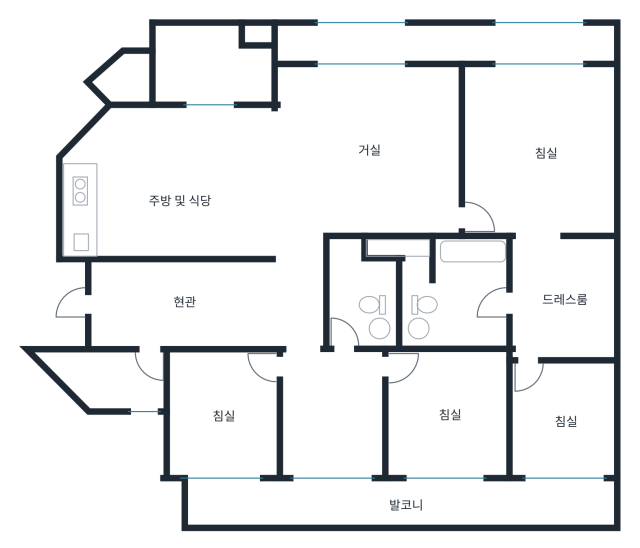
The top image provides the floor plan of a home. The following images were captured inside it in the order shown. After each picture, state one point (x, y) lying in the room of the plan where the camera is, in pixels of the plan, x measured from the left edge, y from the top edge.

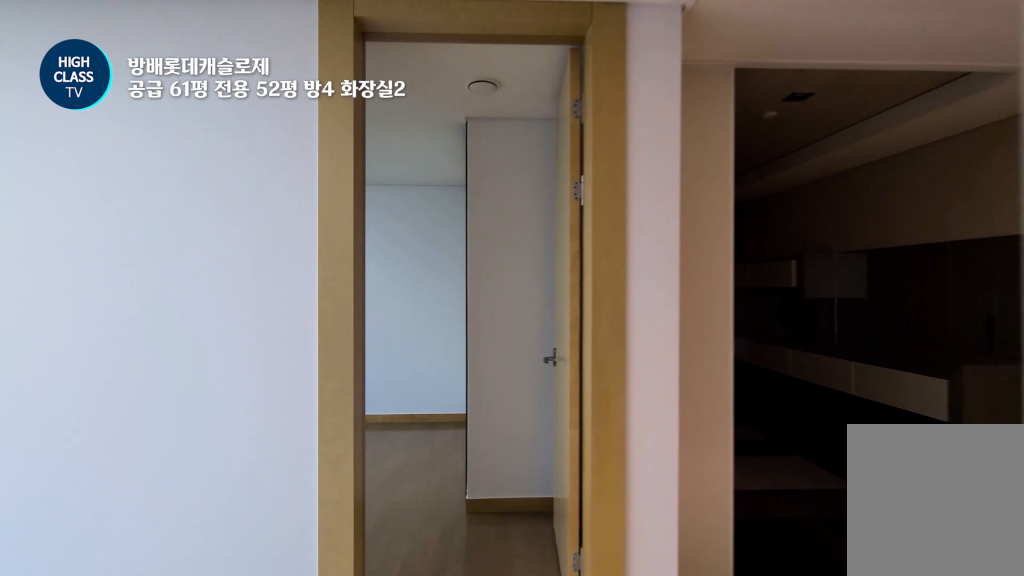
(332, 424)
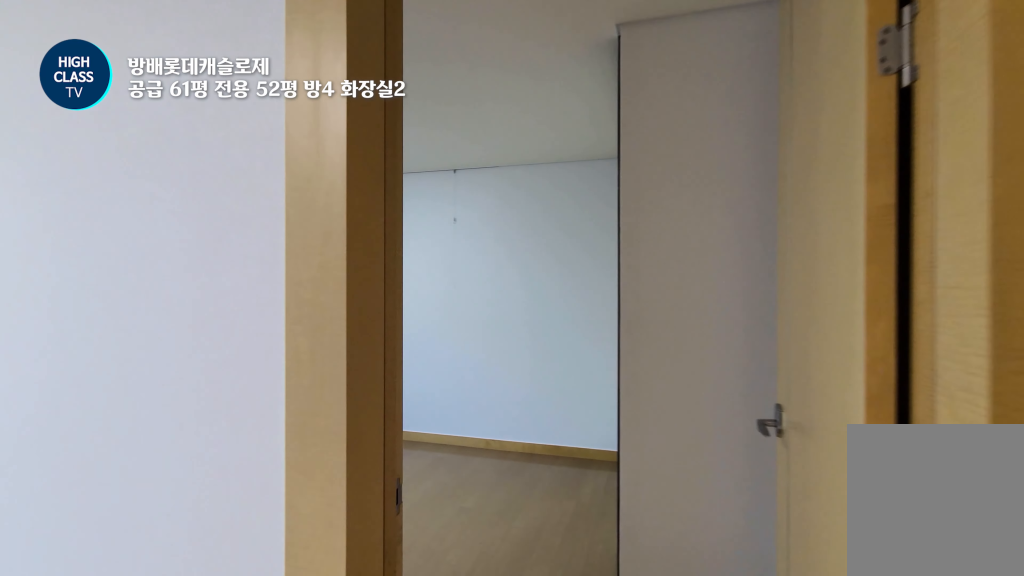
(332, 424)
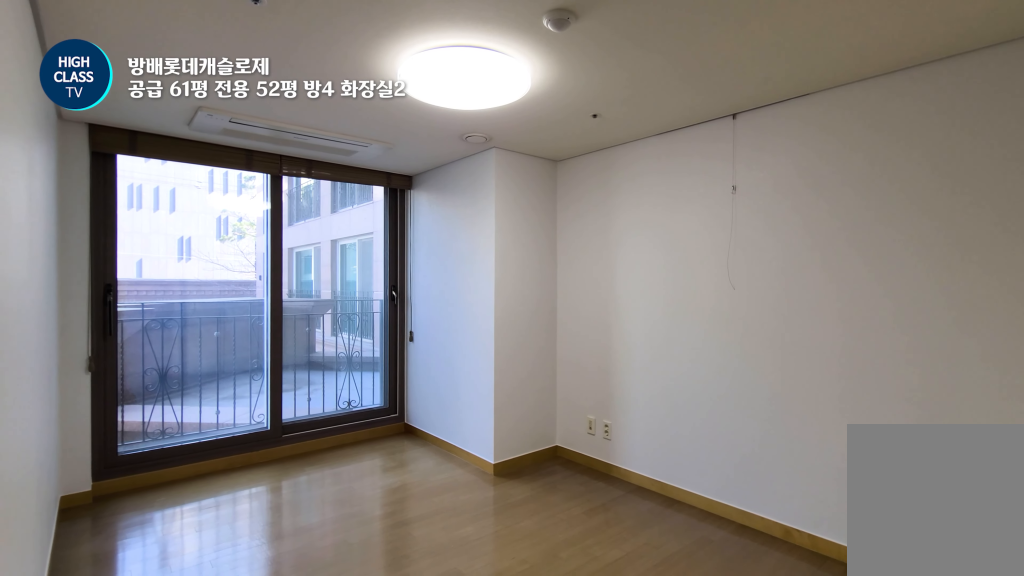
(226, 435)
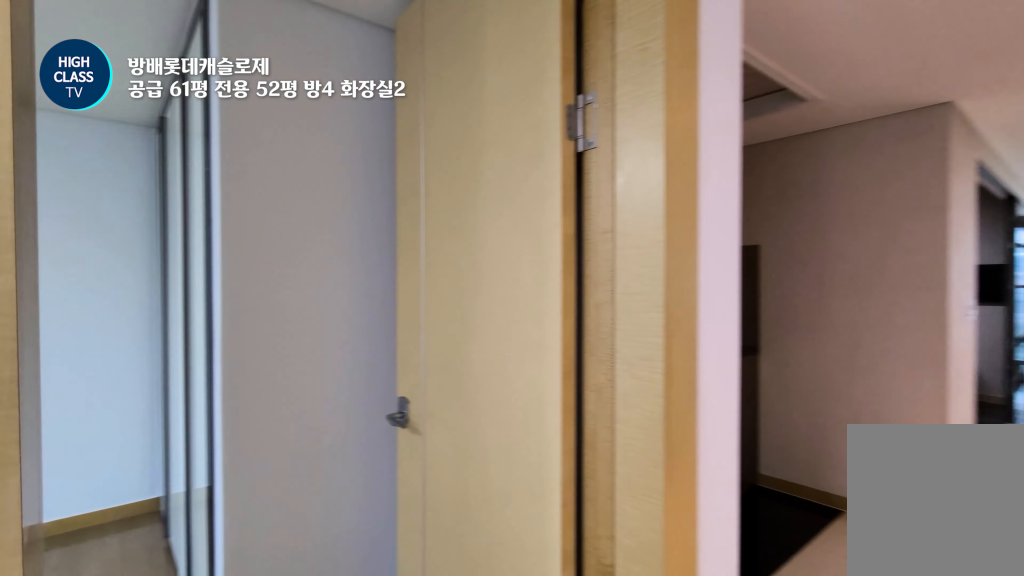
(332, 415)
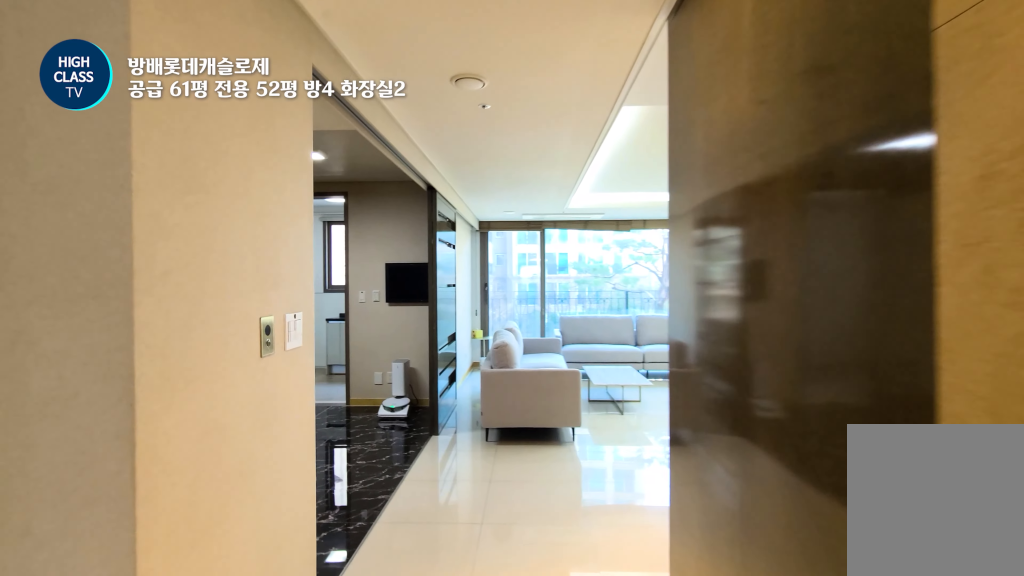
(299, 291)
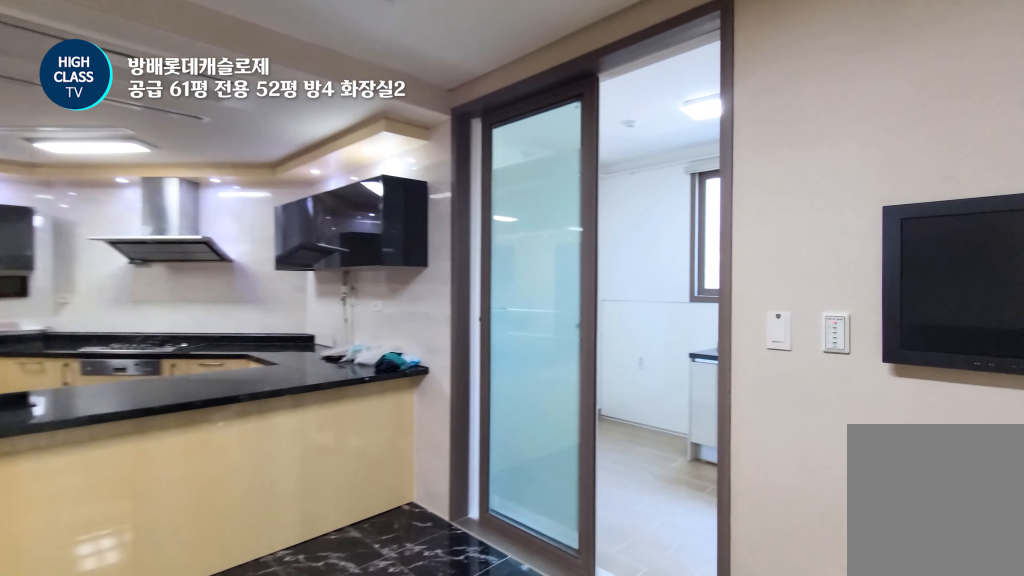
(174, 180)
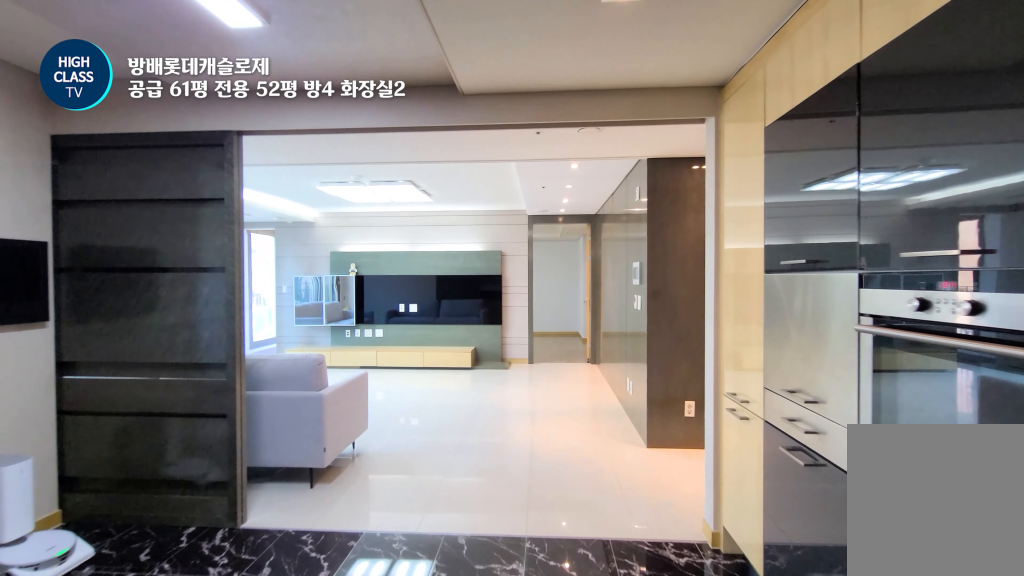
(174, 180)
